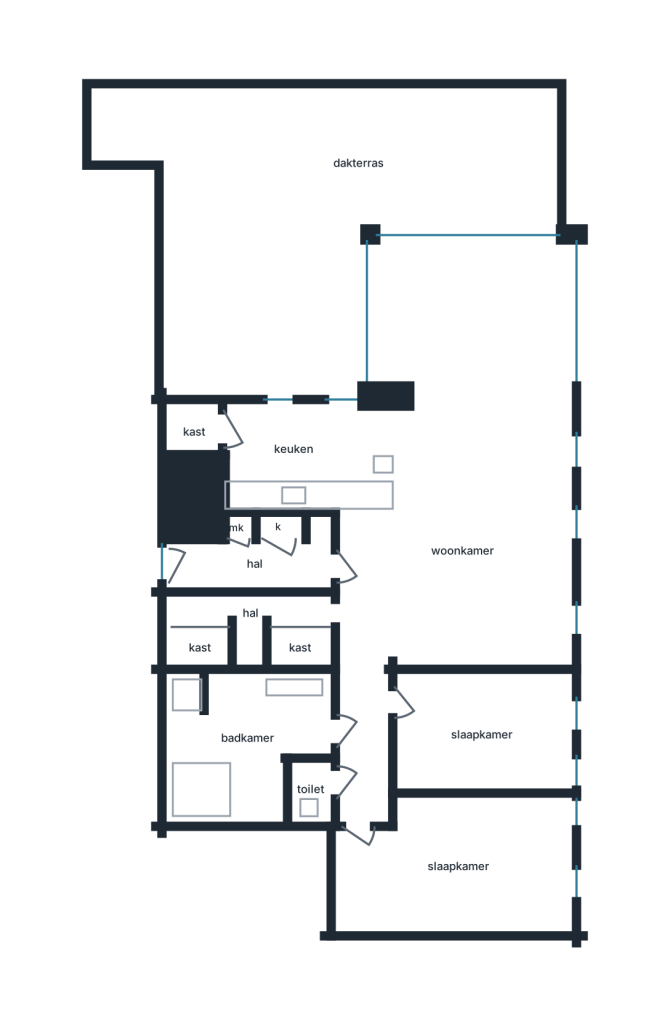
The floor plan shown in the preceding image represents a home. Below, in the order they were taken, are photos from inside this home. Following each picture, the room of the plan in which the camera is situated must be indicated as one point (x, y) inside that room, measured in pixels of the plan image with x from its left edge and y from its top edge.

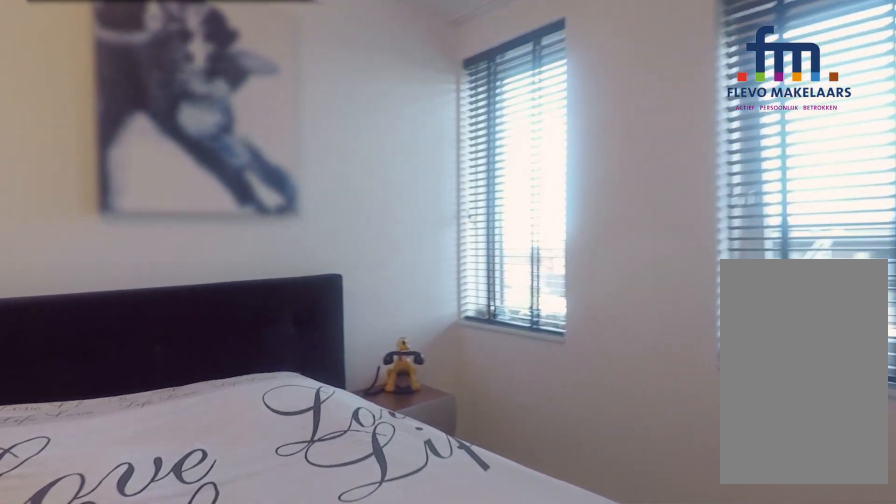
(459, 864)
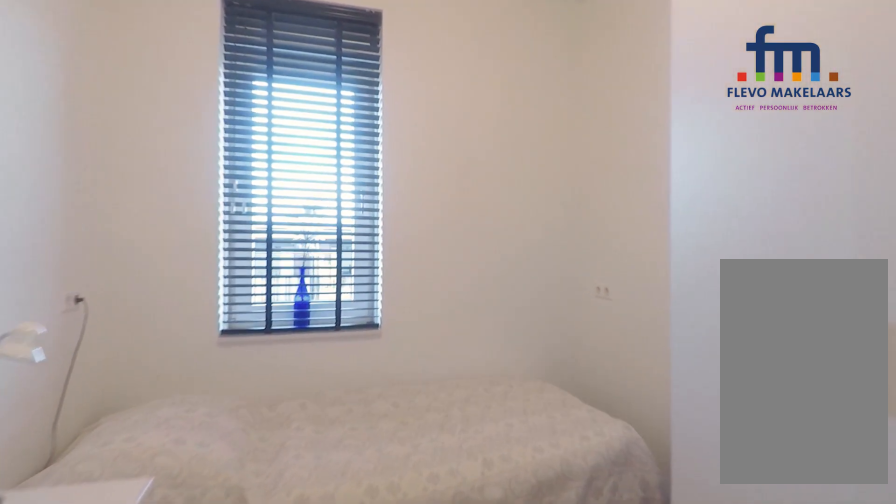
(482, 733)
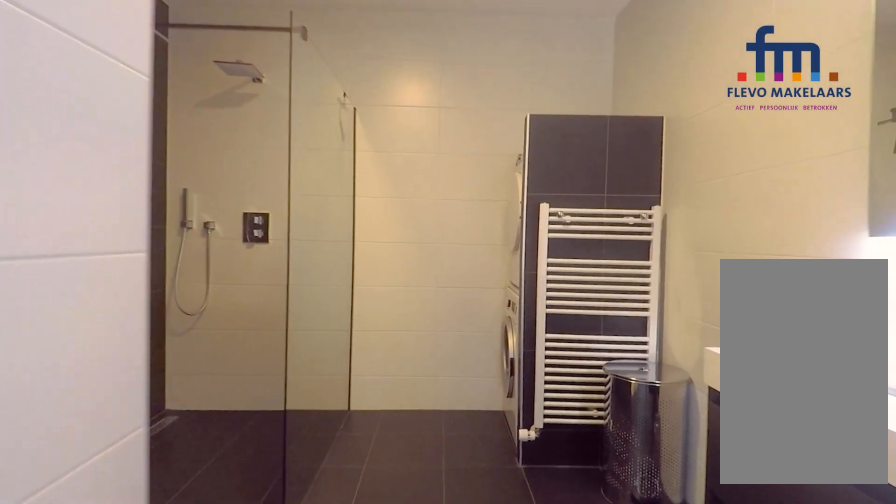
(242, 742)
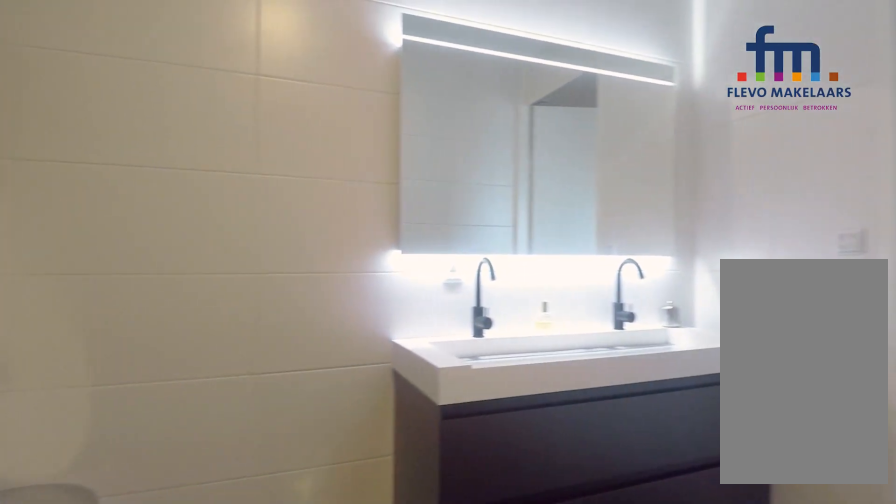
(242, 742)
